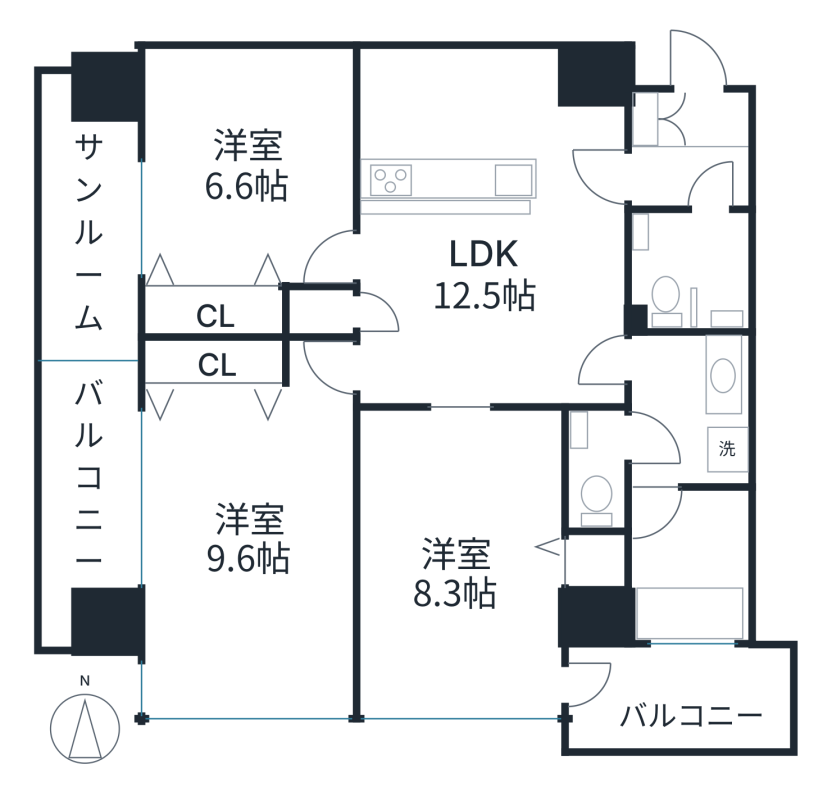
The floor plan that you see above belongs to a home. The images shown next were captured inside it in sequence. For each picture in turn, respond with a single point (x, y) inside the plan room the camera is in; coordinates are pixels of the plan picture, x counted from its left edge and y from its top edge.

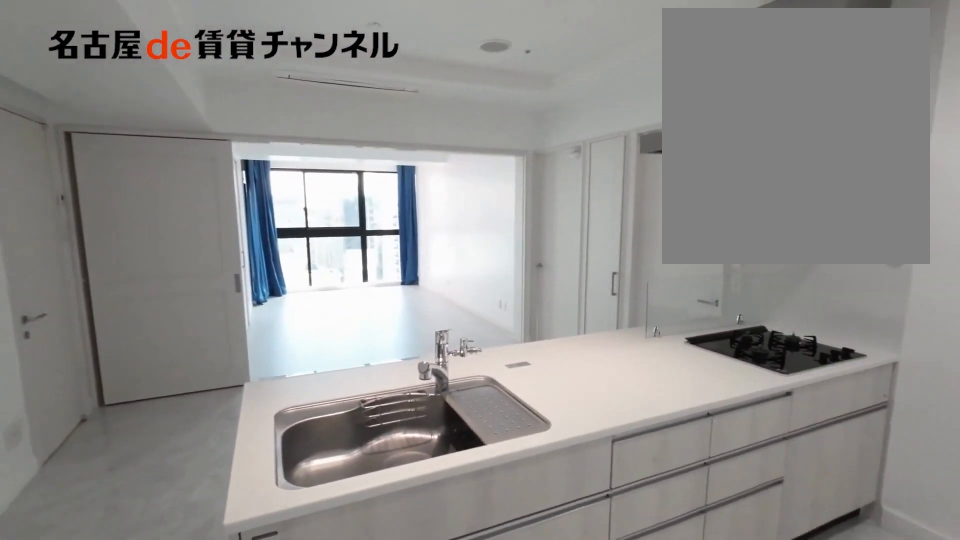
(483, 360)
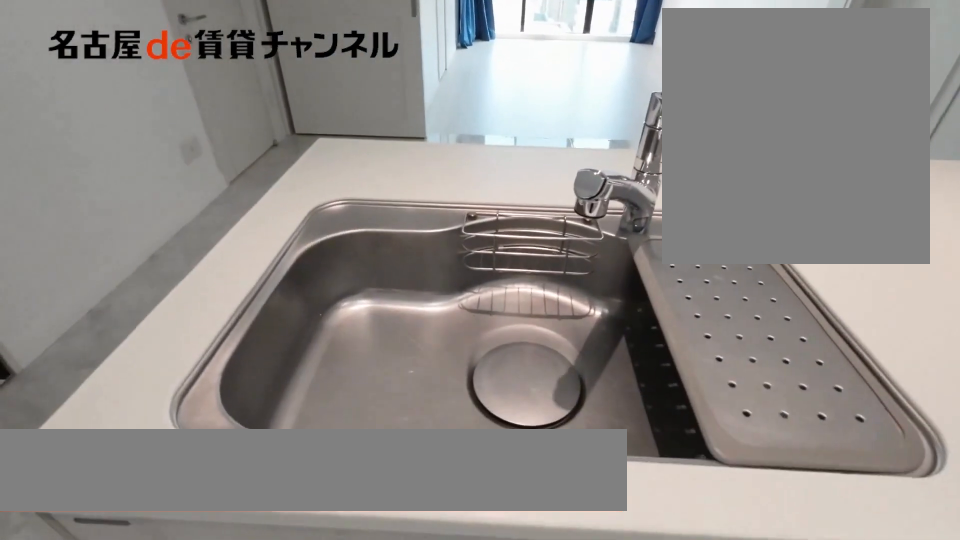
(441, 186)
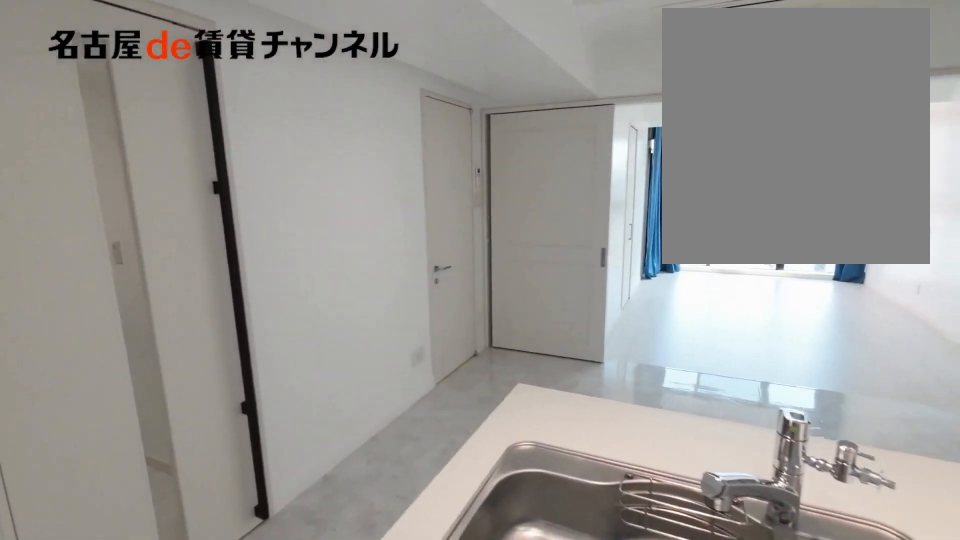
(441, 186)
